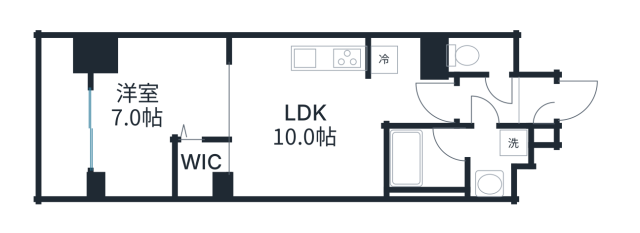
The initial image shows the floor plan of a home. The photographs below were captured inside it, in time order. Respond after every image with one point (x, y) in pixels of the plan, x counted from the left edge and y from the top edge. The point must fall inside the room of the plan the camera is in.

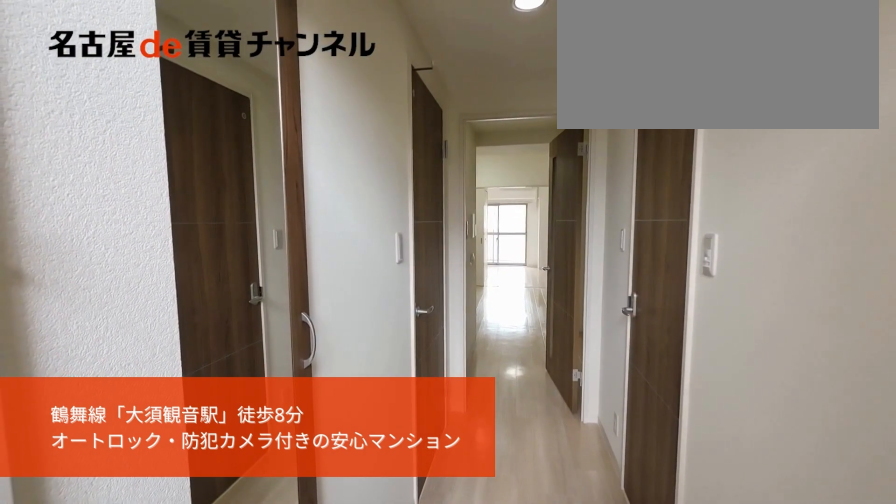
(537, 106)
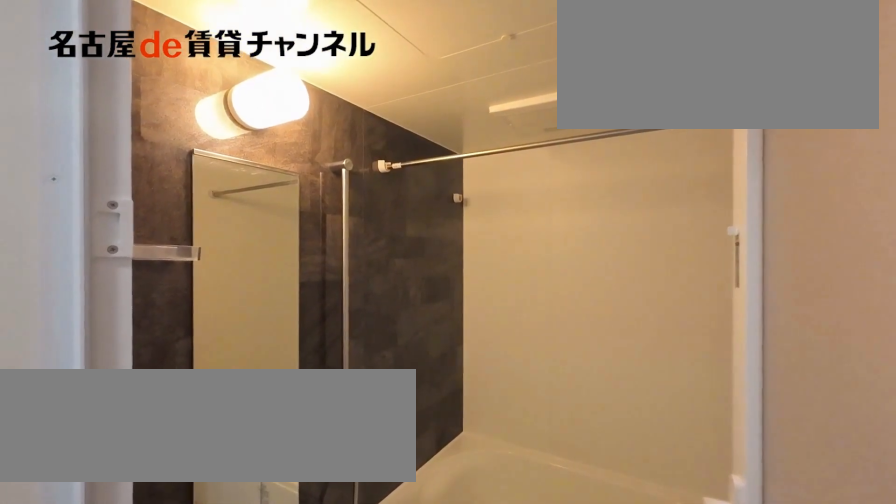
(454, 160)
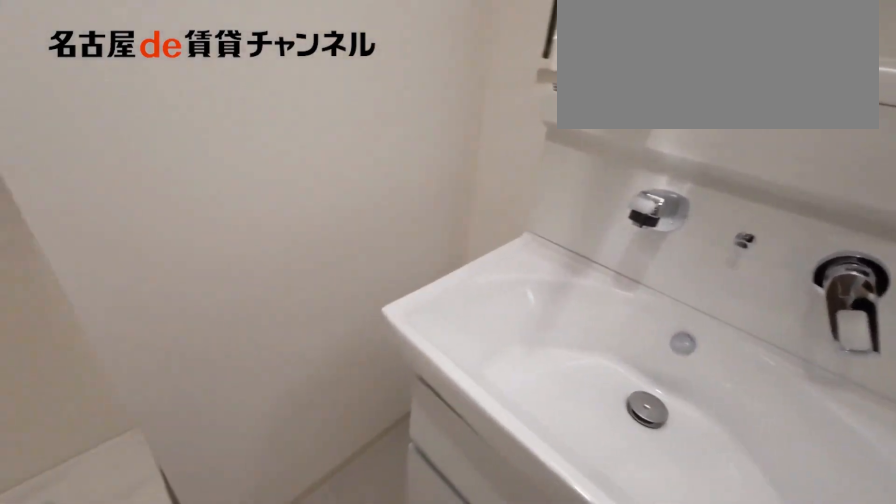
(454, 160)
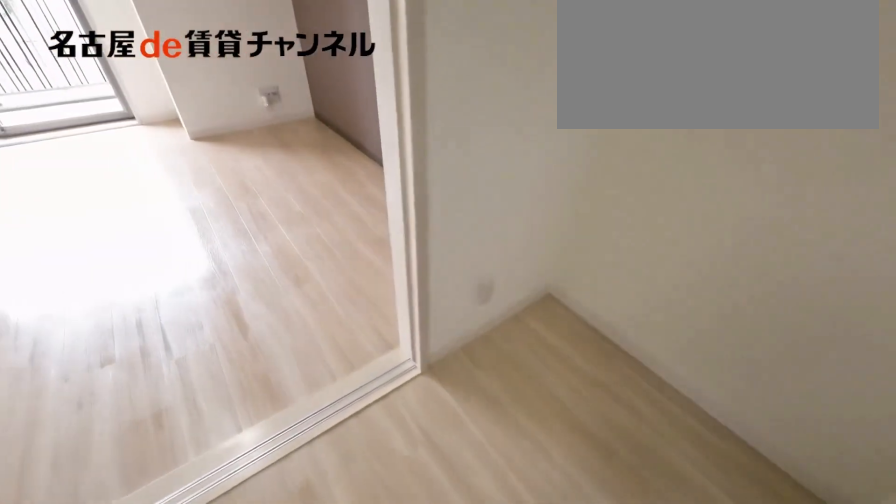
(307, 116)
